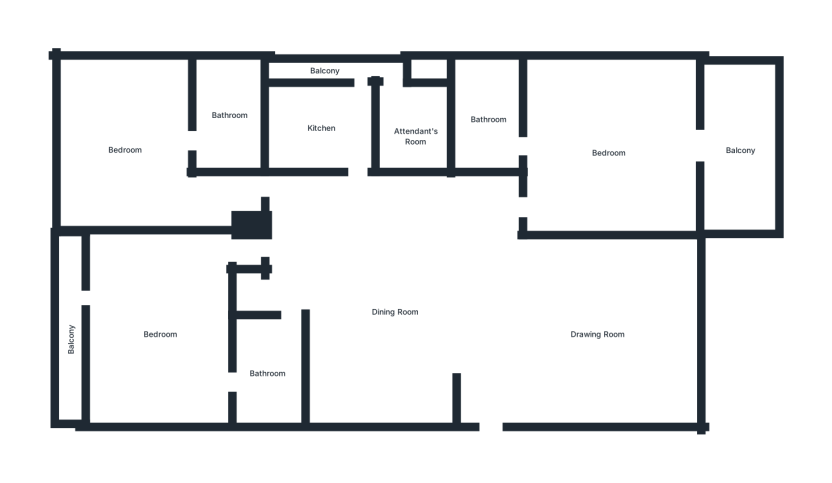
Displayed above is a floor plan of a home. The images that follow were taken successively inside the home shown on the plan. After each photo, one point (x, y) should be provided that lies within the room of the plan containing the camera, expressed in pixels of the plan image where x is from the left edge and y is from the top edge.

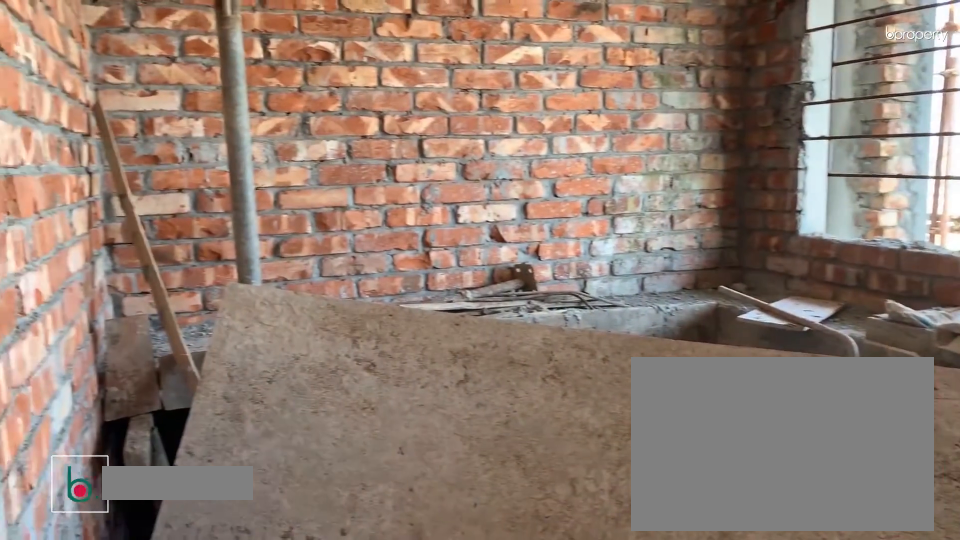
(328, 128)
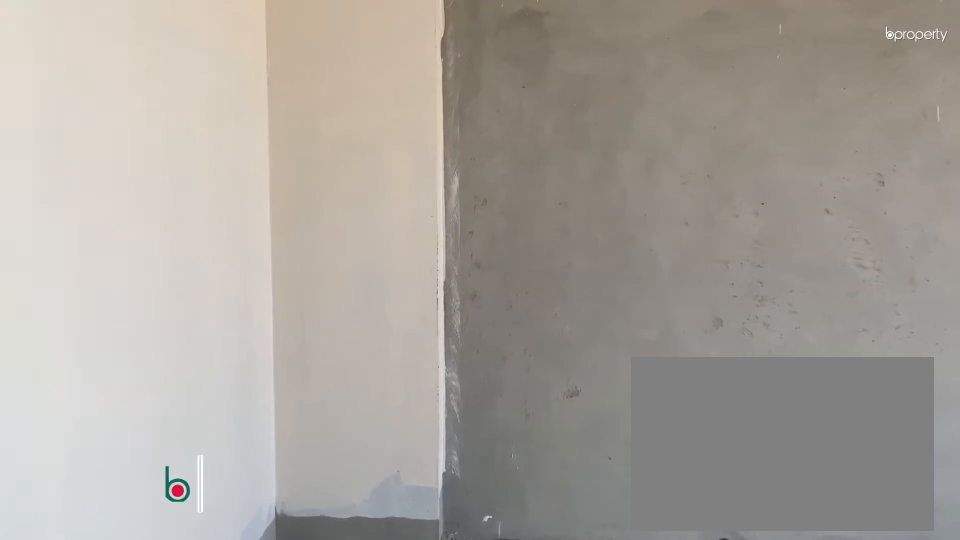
(124, 152)
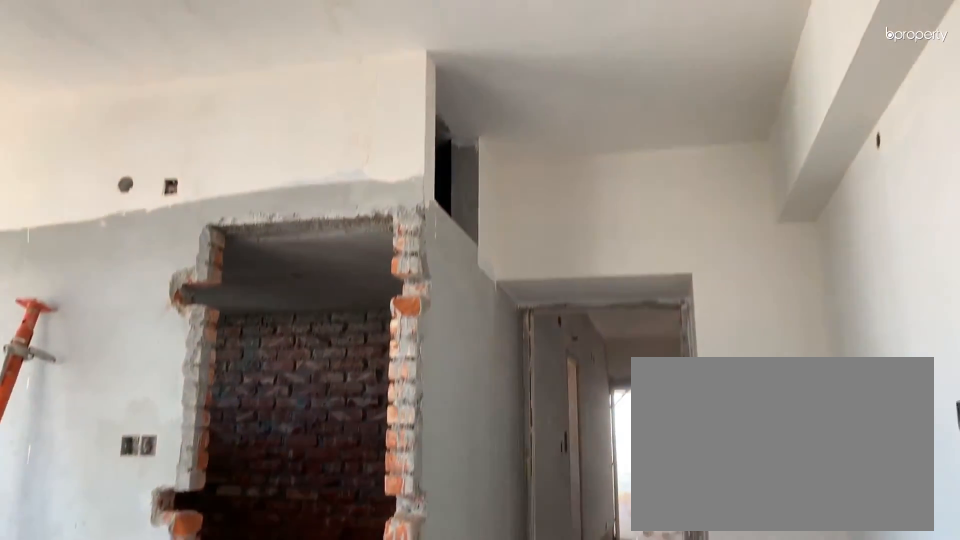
(124, 152)
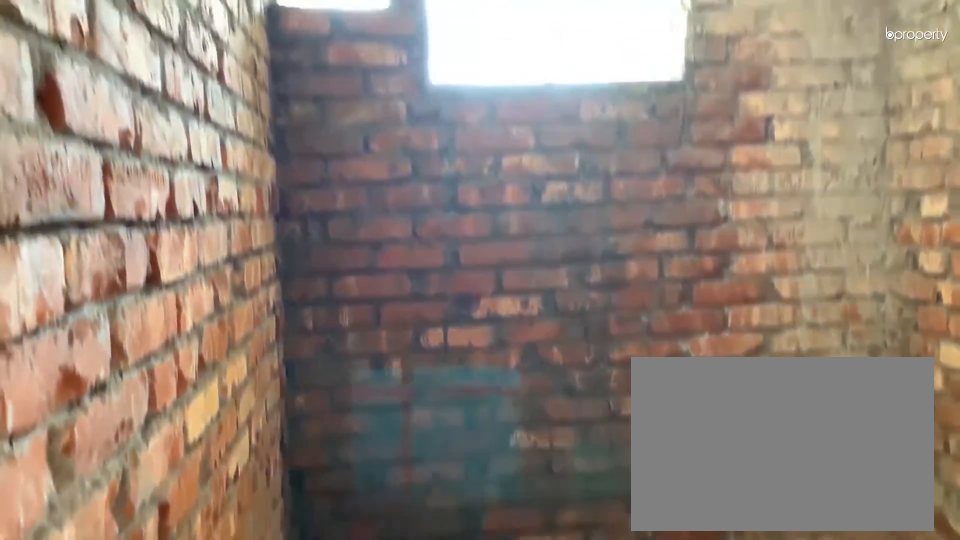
(229, 121)
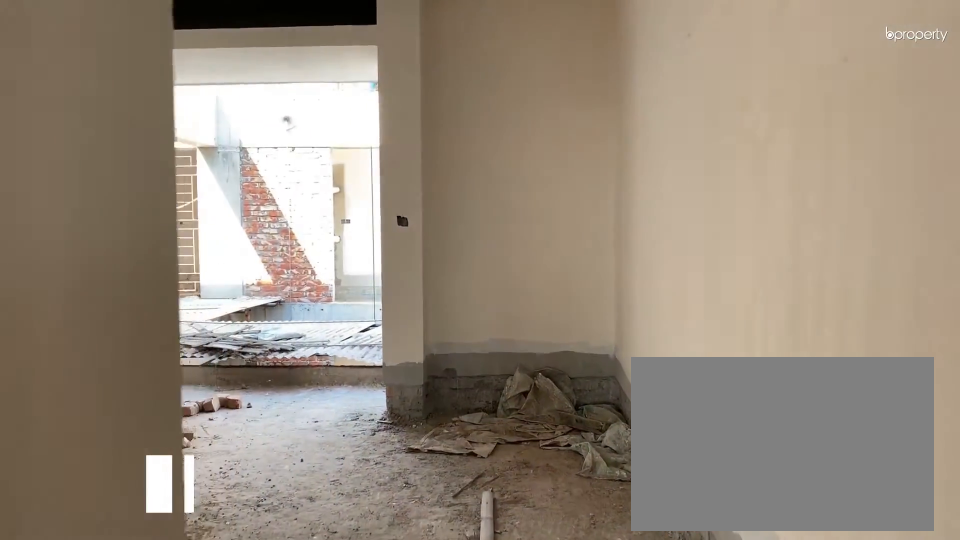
(283, 252)
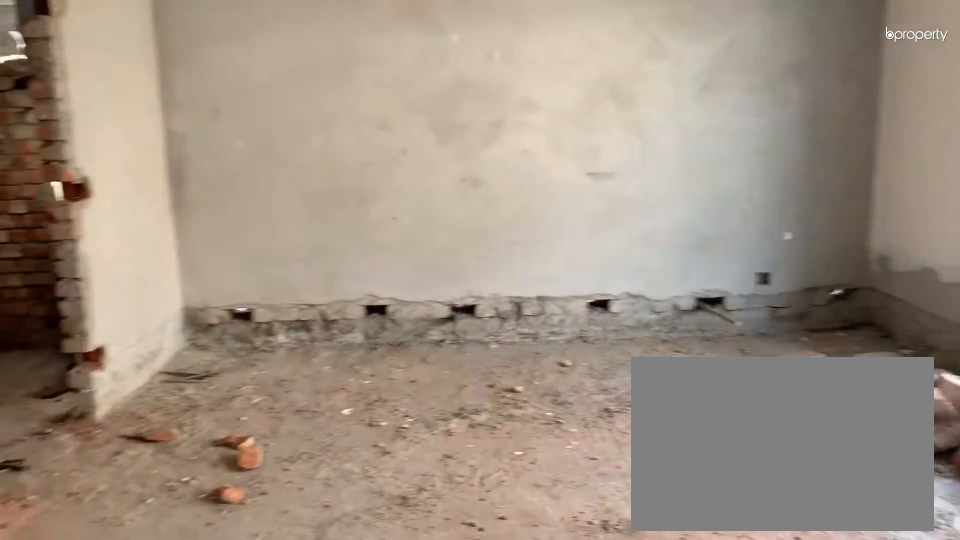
(161, 339)
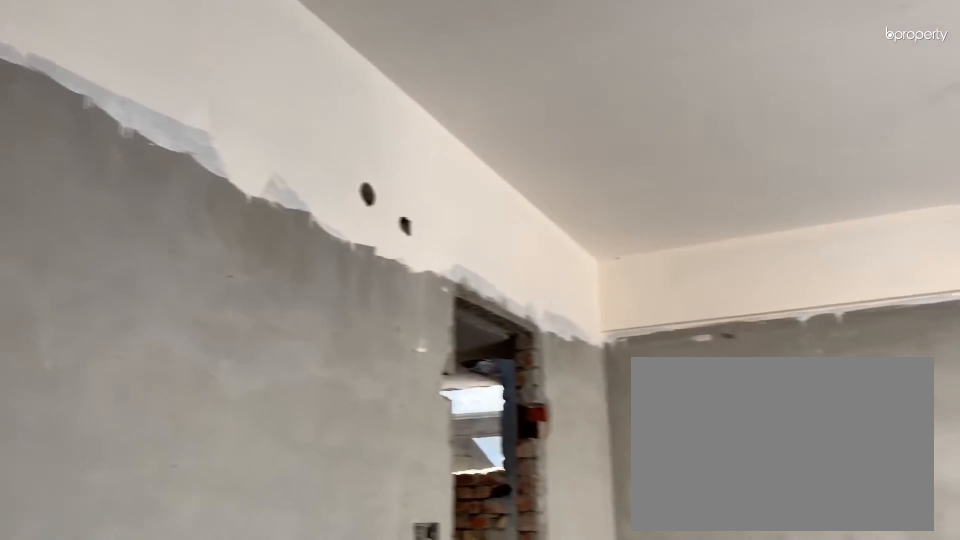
(161, 339)
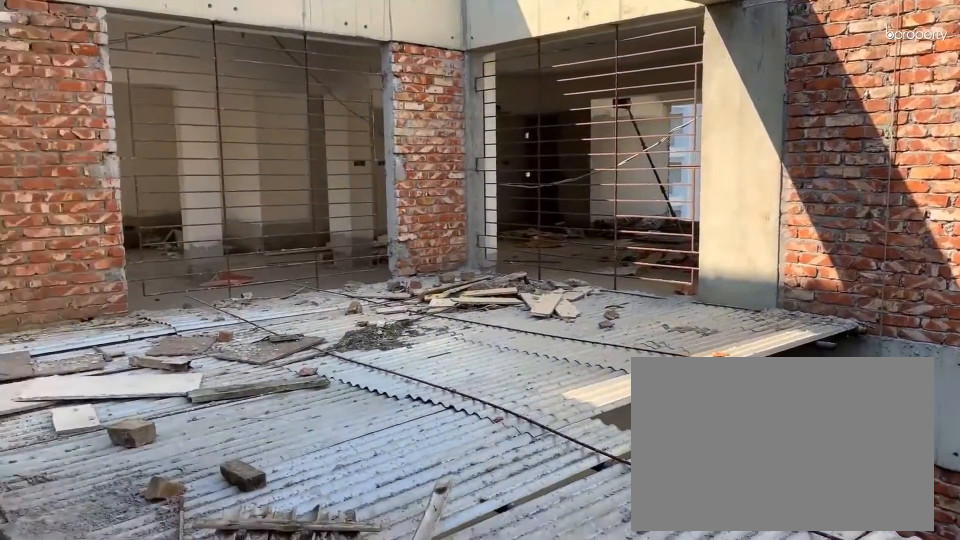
(68, 293)
